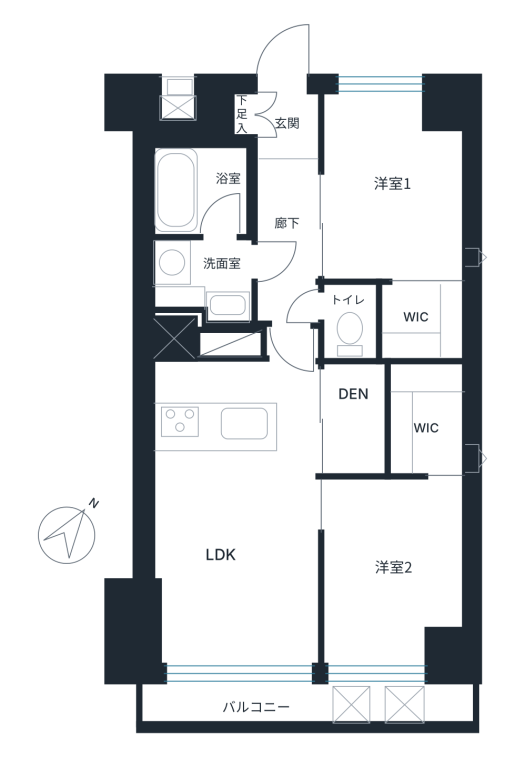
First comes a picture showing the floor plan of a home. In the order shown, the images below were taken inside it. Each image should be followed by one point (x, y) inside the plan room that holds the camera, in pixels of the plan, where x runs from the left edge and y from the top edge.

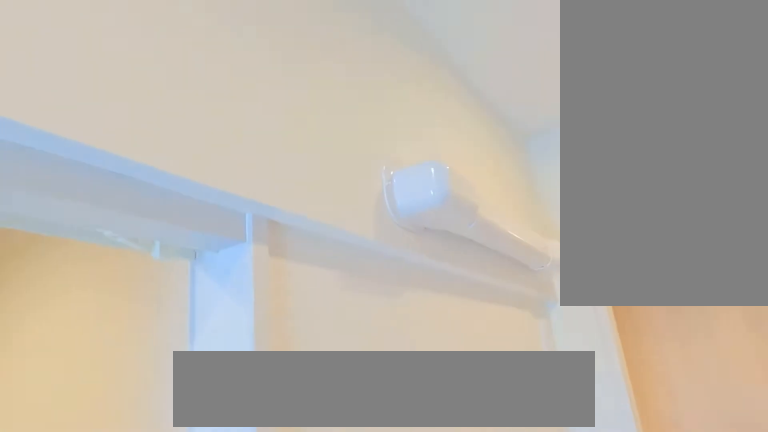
(397, 193)
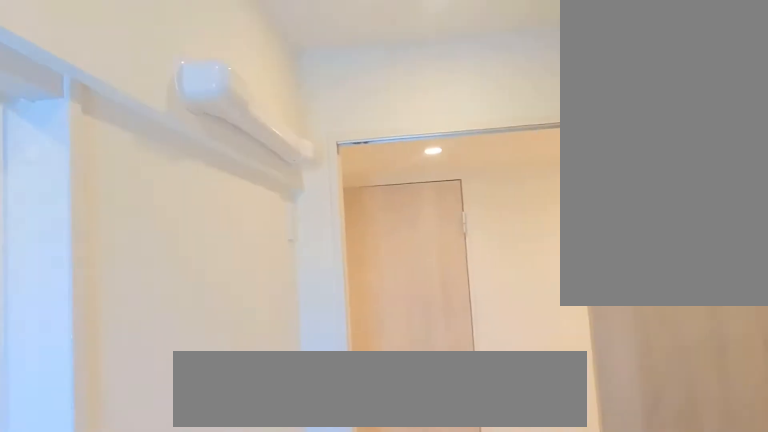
(397, 192)
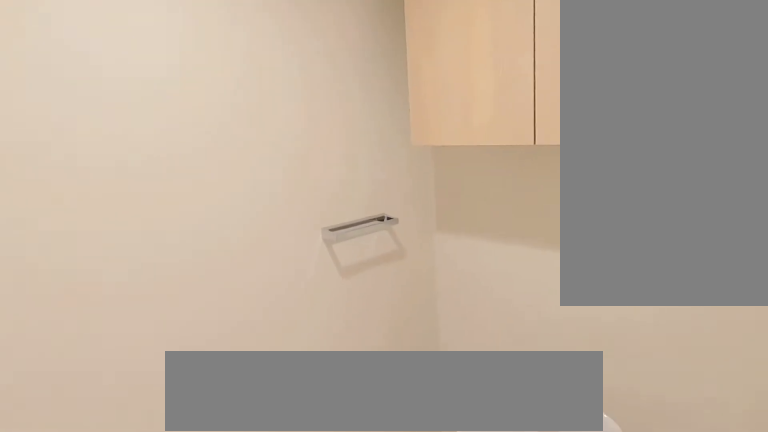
(355, 323)
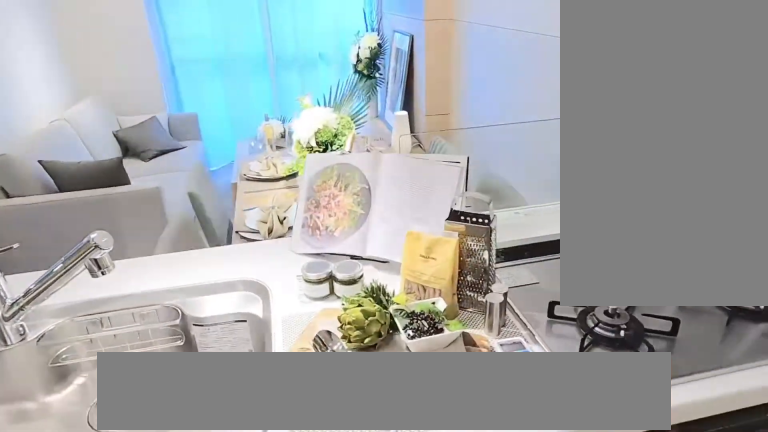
(217, 389)
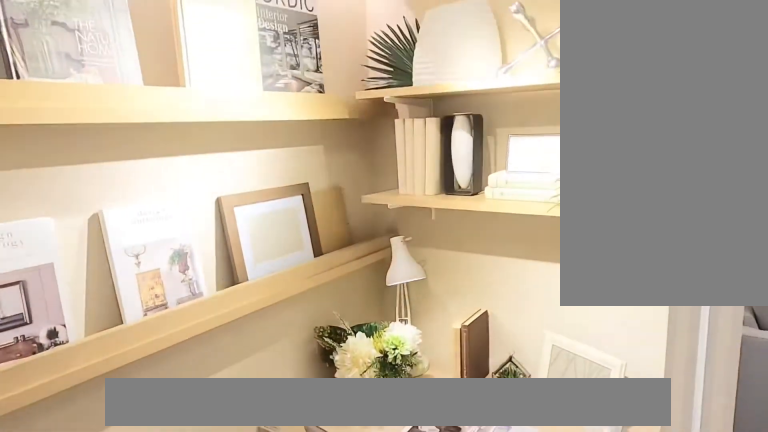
(345, 409)
